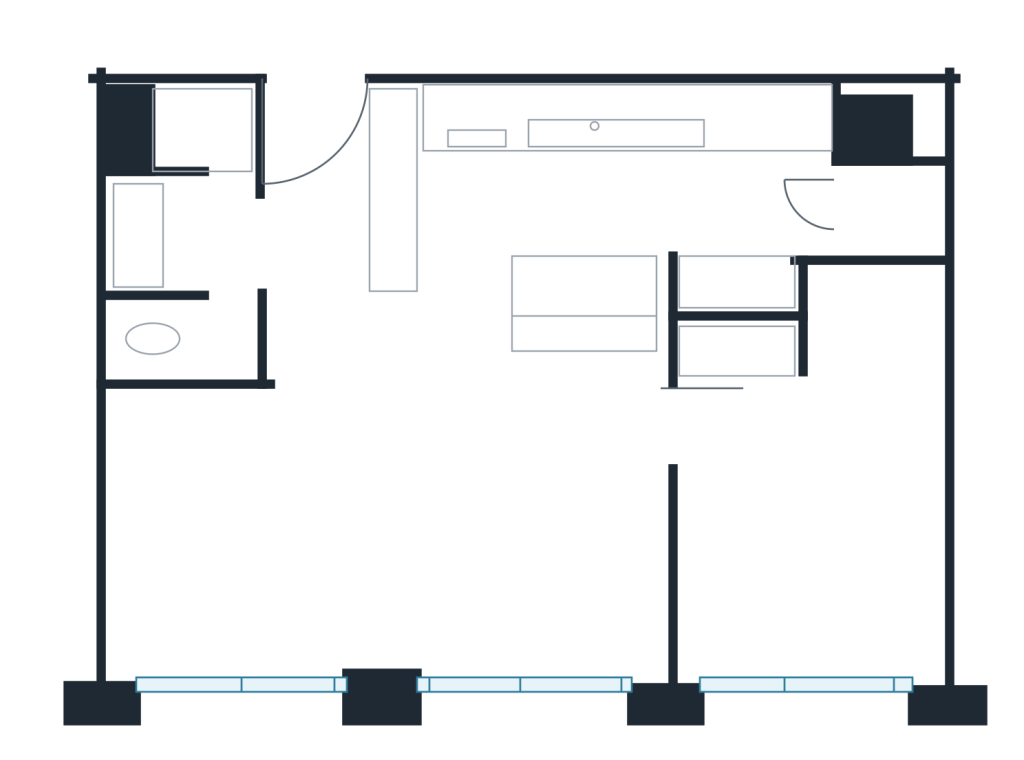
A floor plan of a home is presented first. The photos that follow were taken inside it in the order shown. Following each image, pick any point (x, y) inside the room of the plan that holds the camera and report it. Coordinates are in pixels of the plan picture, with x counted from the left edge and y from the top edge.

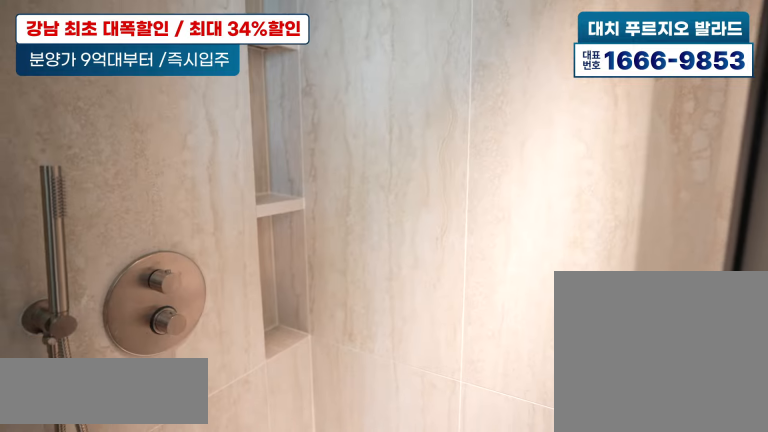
(204, 215)
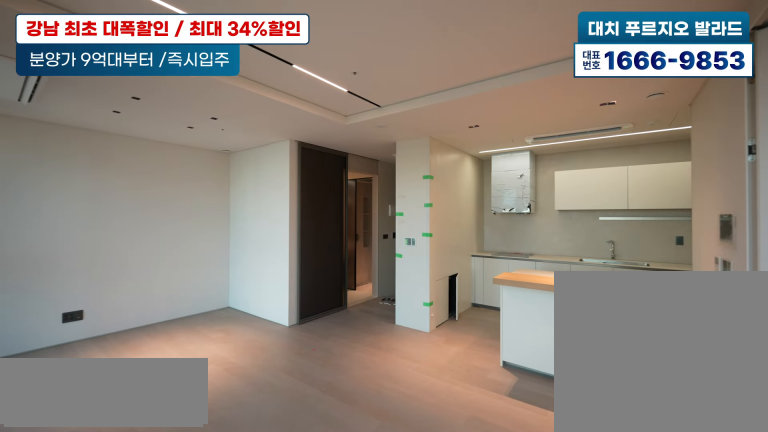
(346, 492)
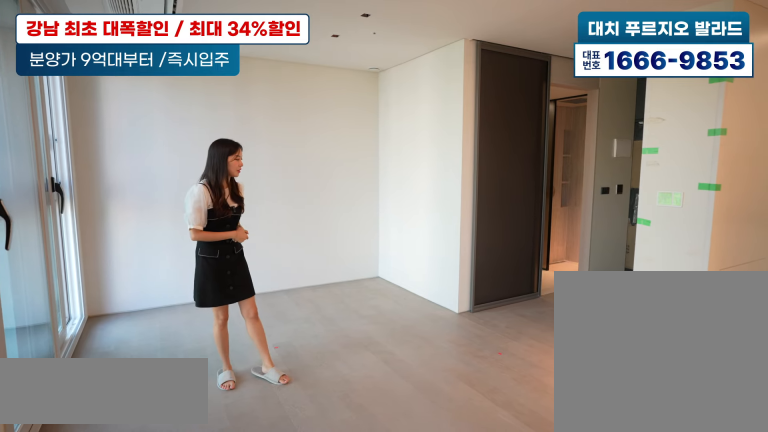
(347, 493)
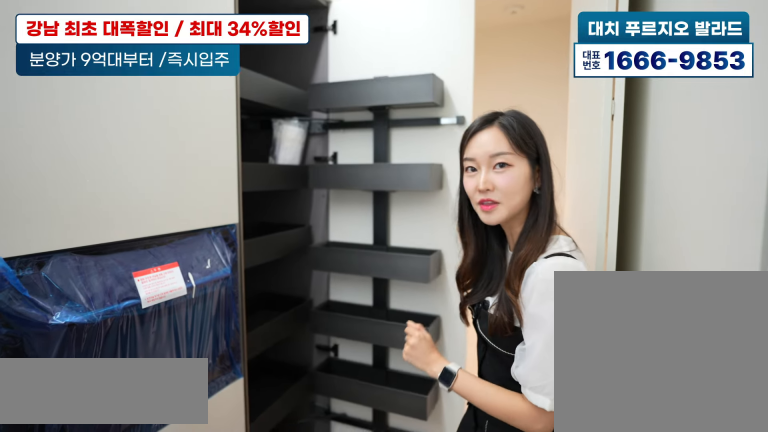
(650, 187)
